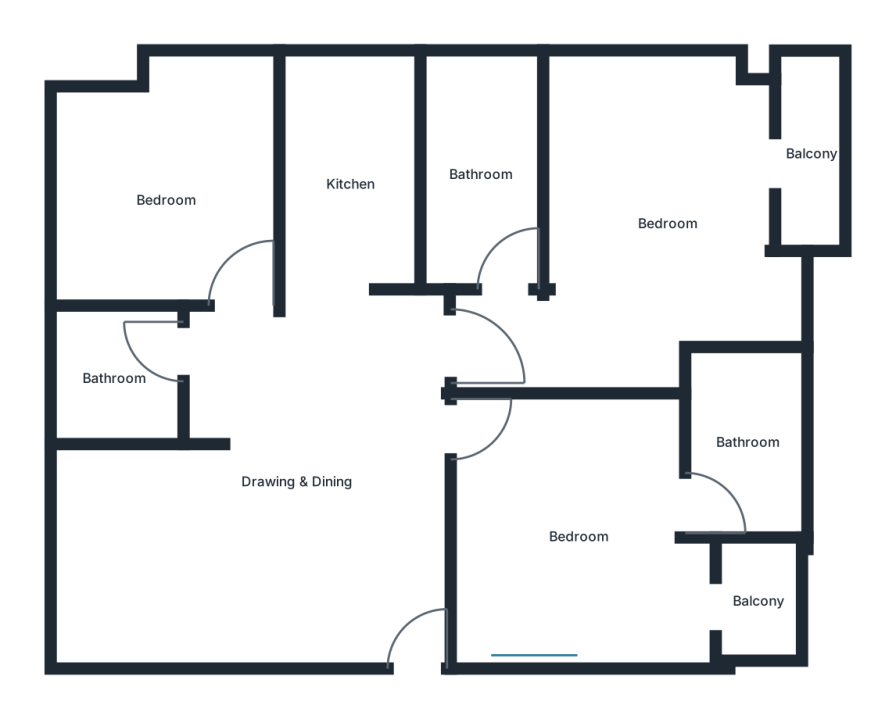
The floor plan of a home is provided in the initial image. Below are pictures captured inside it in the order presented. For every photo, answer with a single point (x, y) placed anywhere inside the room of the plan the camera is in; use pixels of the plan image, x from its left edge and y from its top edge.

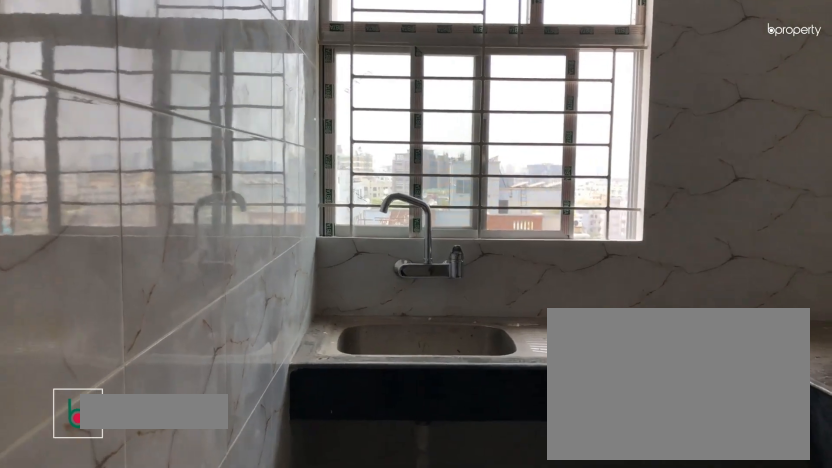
(353, 183)
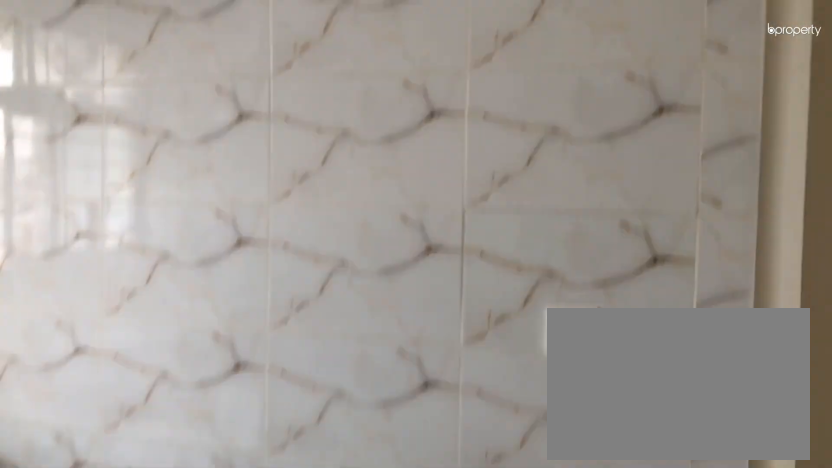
(353, 183)
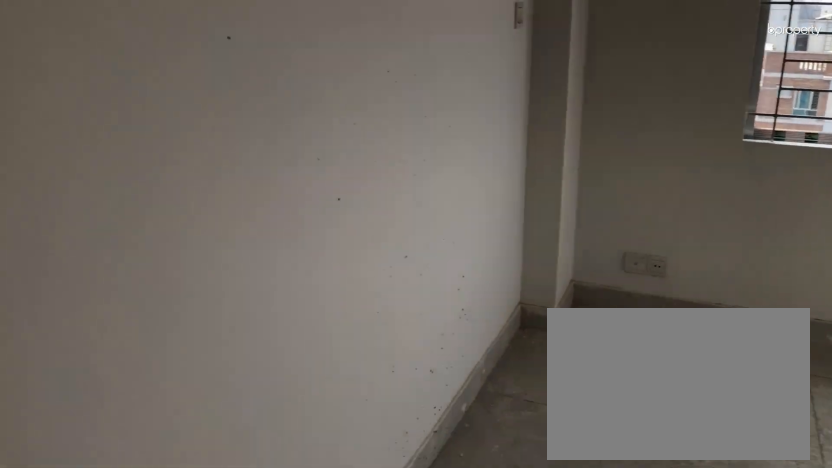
(667, 224)
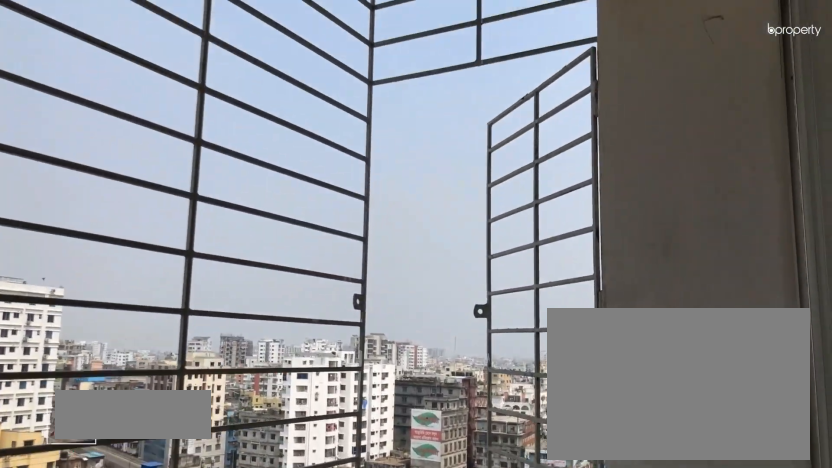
(815, 151)
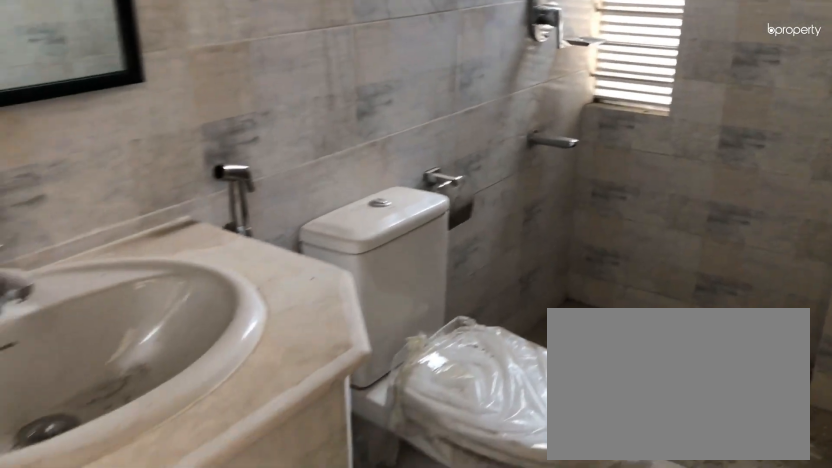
(480, 172)
